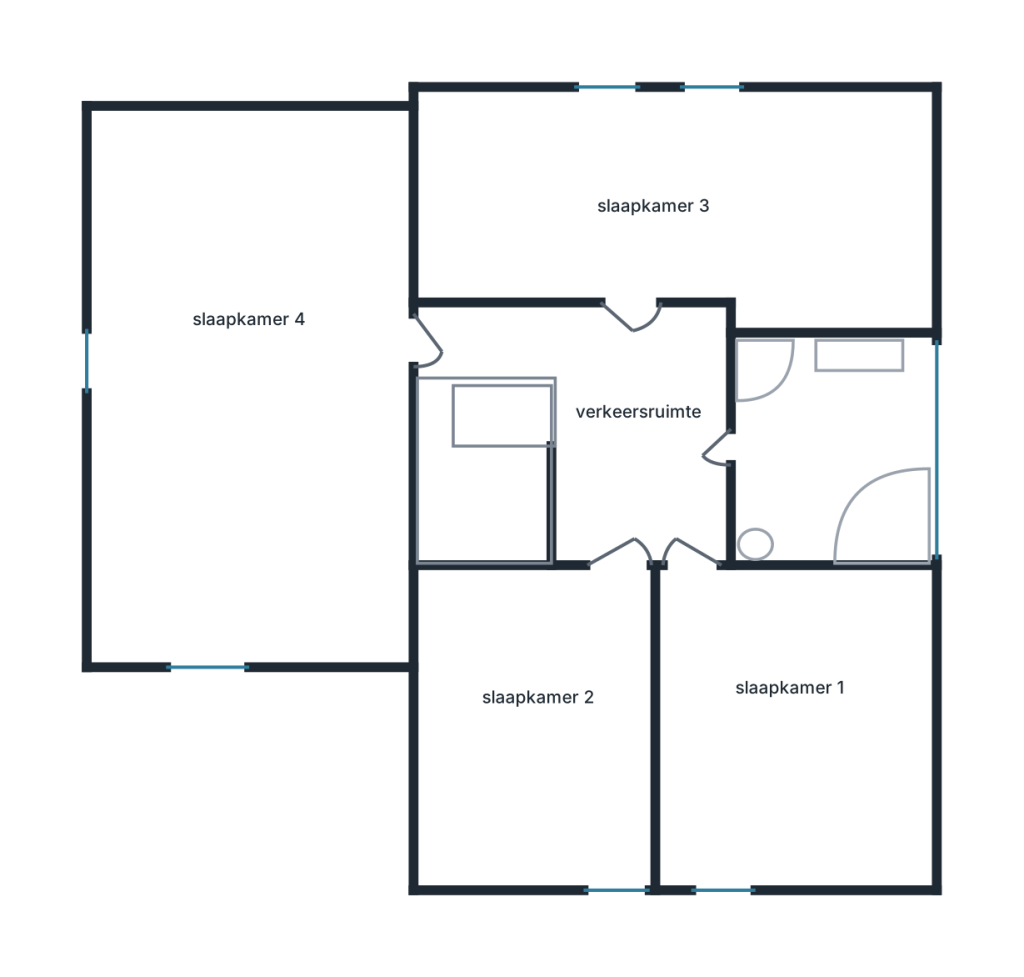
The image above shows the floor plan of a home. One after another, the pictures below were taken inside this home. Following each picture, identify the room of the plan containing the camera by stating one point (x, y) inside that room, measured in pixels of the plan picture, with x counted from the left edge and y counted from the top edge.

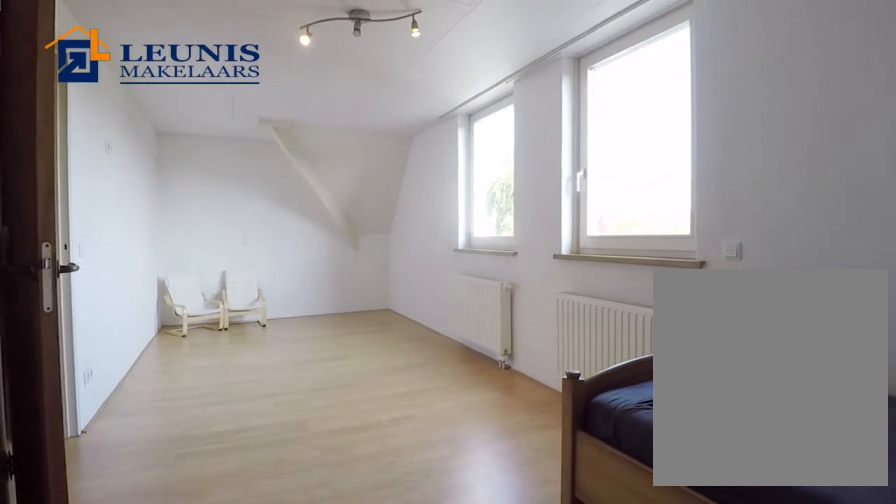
(674, 204)
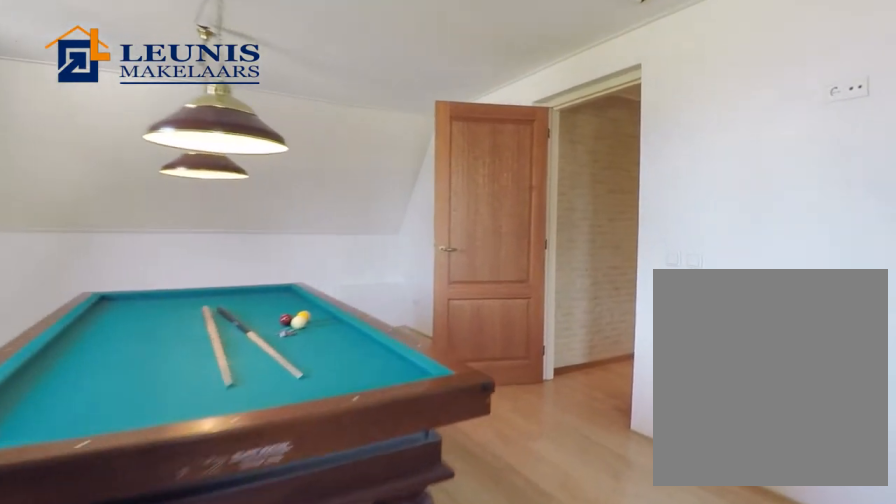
(252, 402)
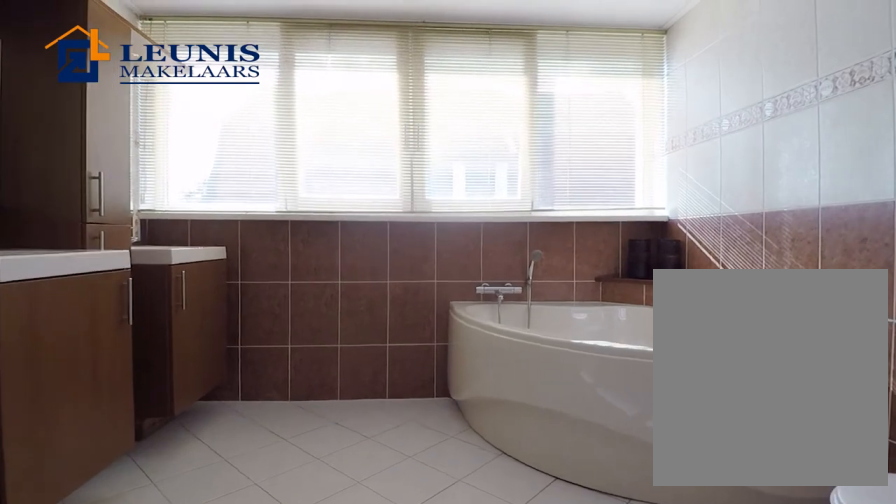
(821, 442)
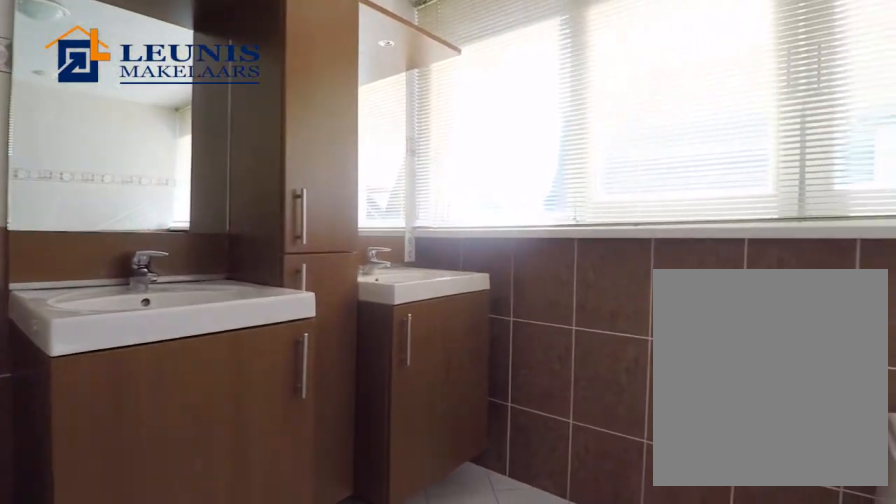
(821, 442)
